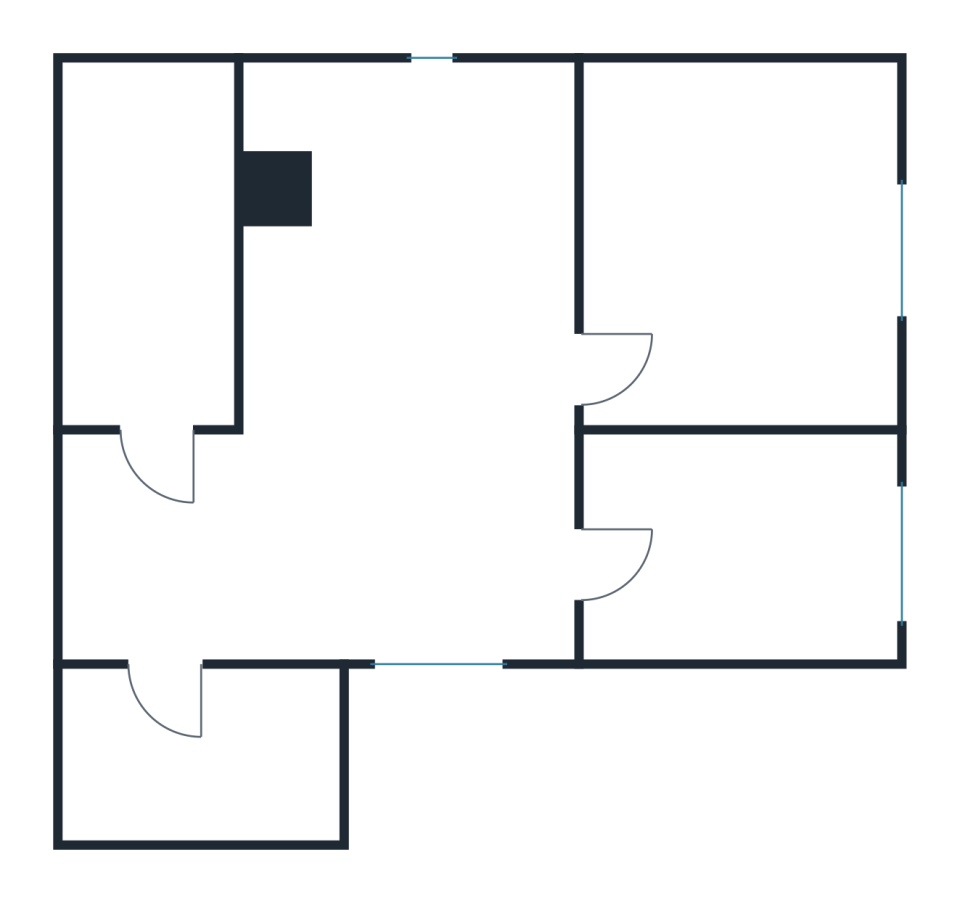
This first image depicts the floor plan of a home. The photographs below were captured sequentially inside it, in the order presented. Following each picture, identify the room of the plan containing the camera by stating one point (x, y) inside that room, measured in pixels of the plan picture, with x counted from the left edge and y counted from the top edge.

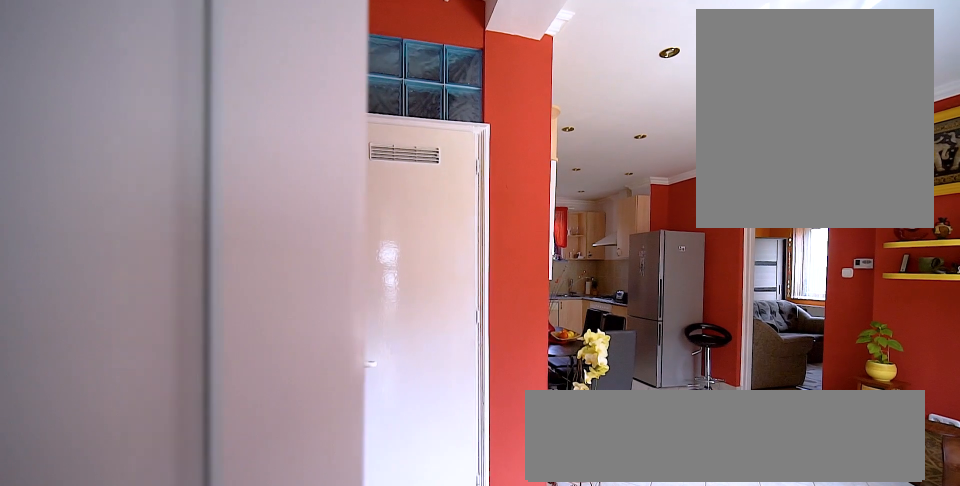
(417, 411)
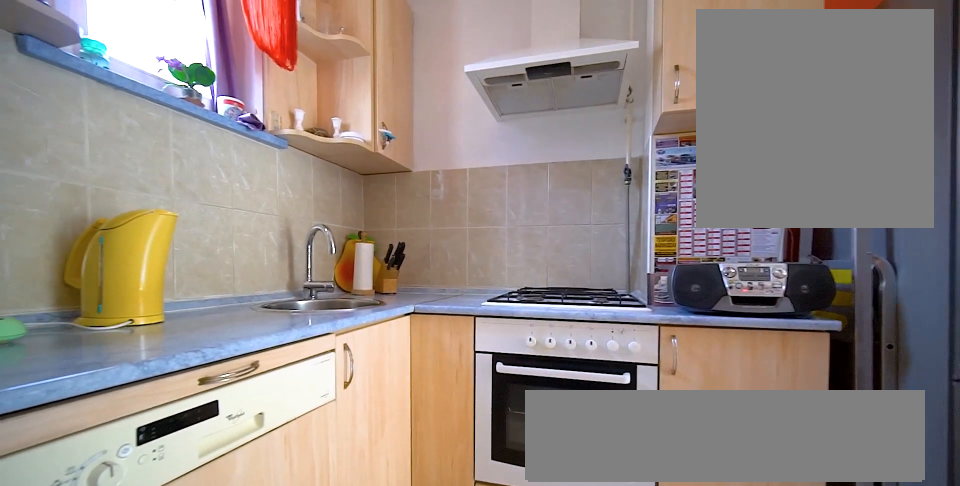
(417, 411)
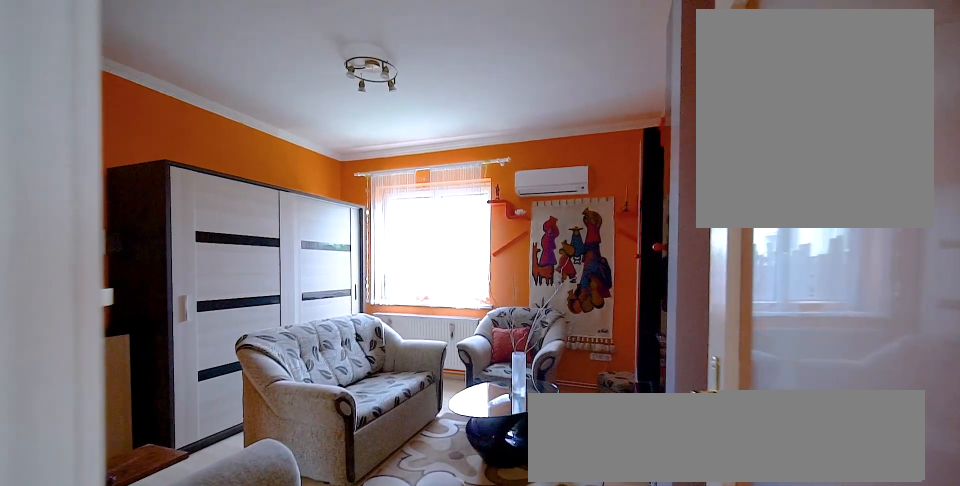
(744, 258)
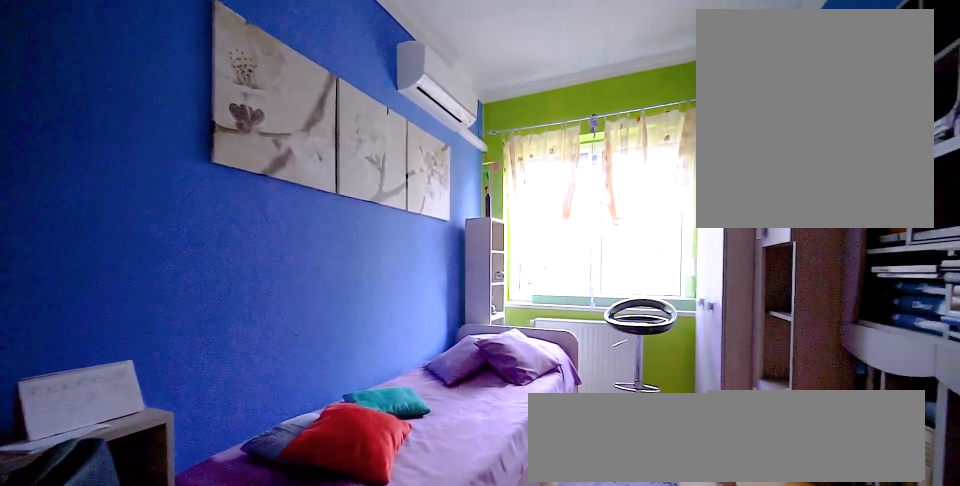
(744, 545)
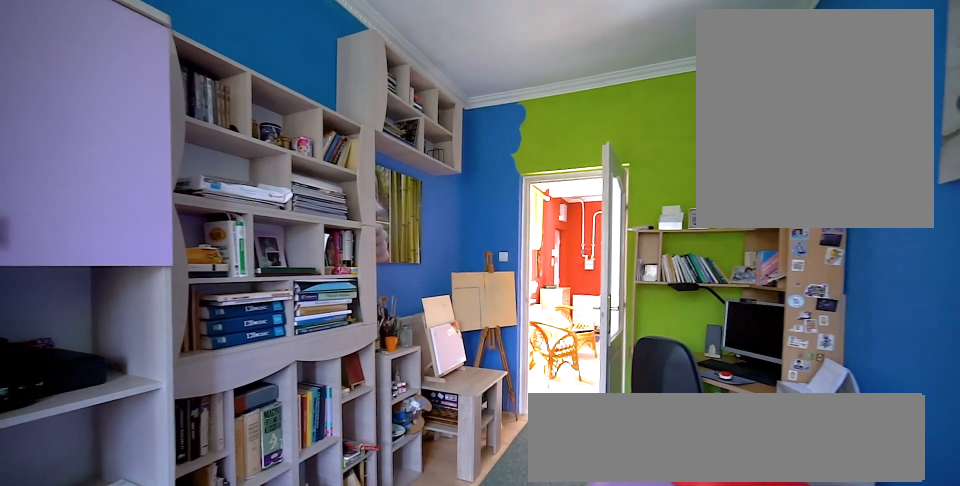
(744, 545)
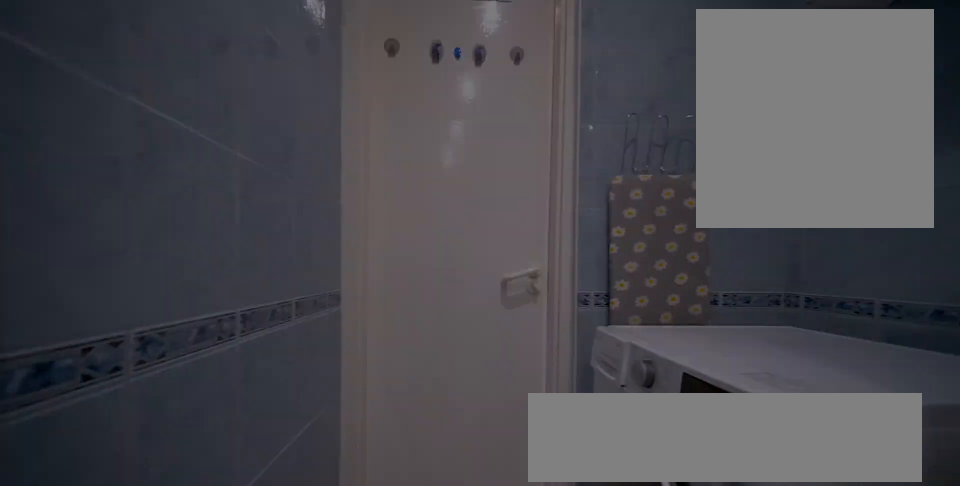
(151, 271)
